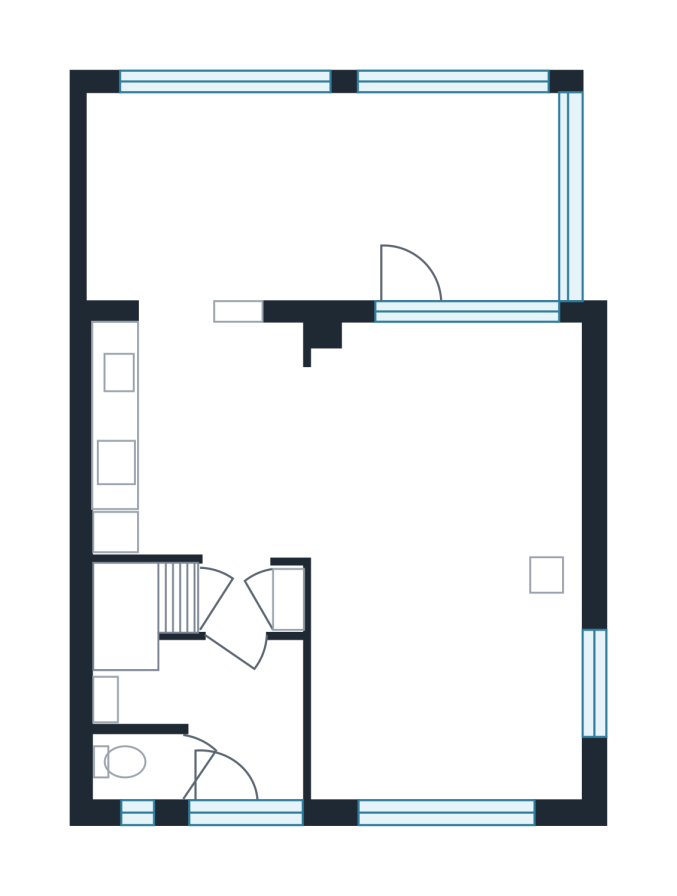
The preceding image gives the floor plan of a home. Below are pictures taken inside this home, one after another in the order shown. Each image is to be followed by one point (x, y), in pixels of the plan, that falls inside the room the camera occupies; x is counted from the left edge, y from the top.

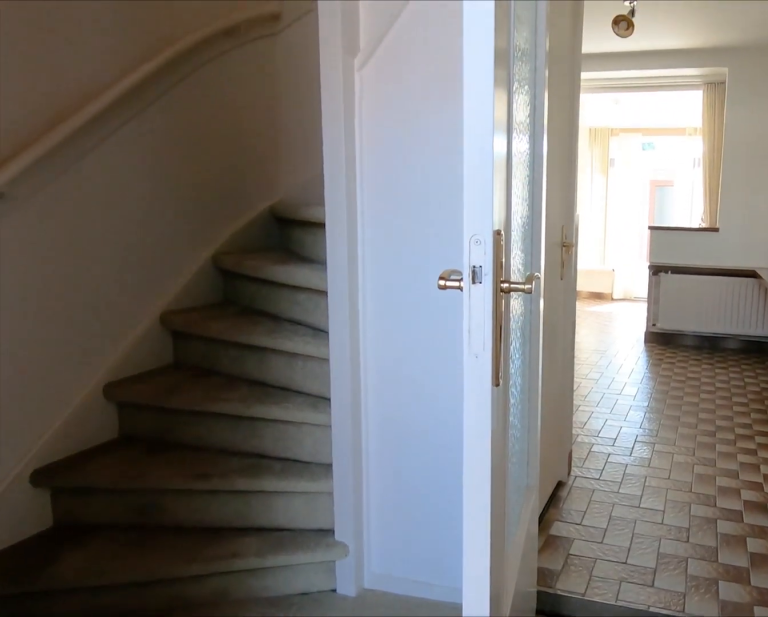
(228, 714)
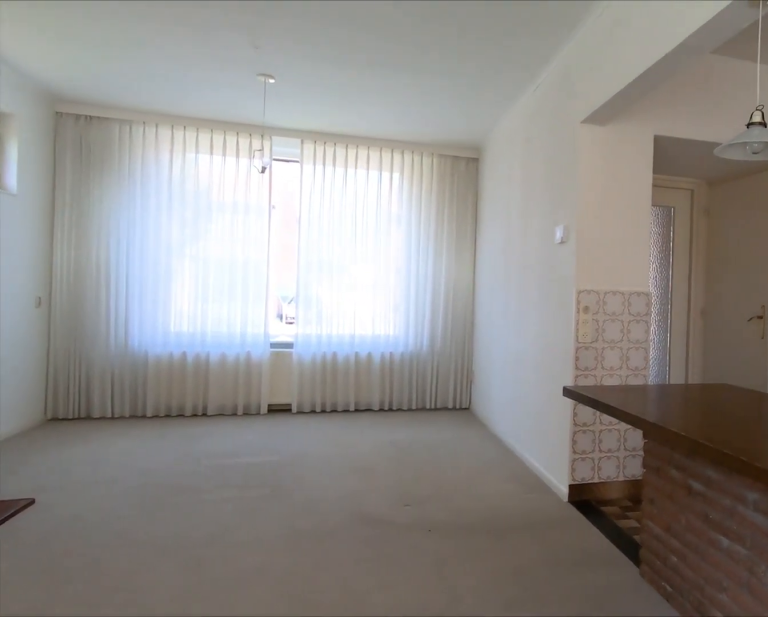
(443, 561)
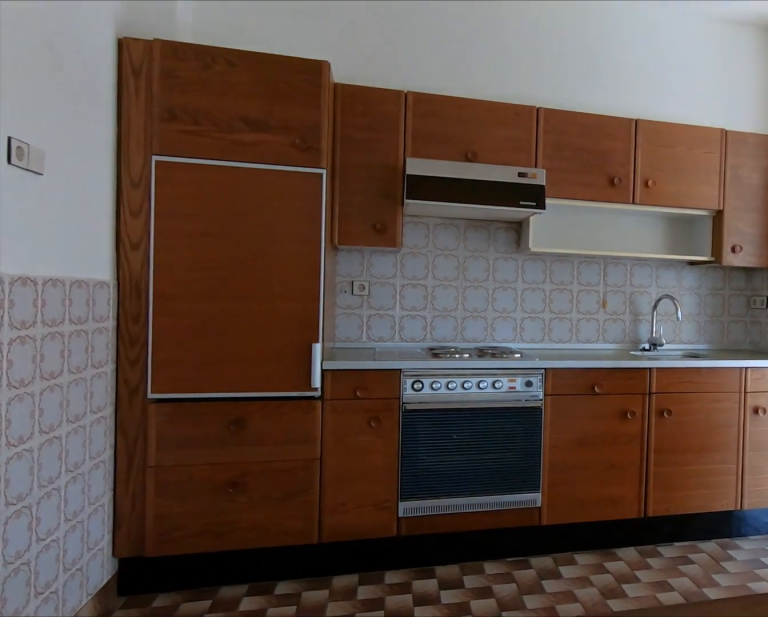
(222, 455)
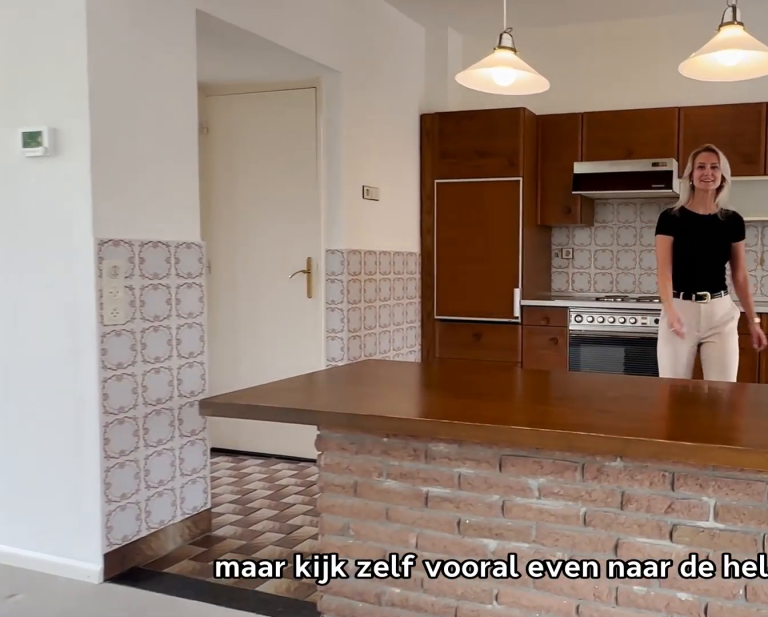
(223, 456)
